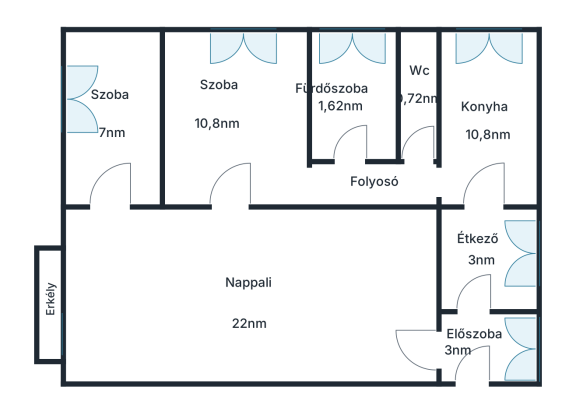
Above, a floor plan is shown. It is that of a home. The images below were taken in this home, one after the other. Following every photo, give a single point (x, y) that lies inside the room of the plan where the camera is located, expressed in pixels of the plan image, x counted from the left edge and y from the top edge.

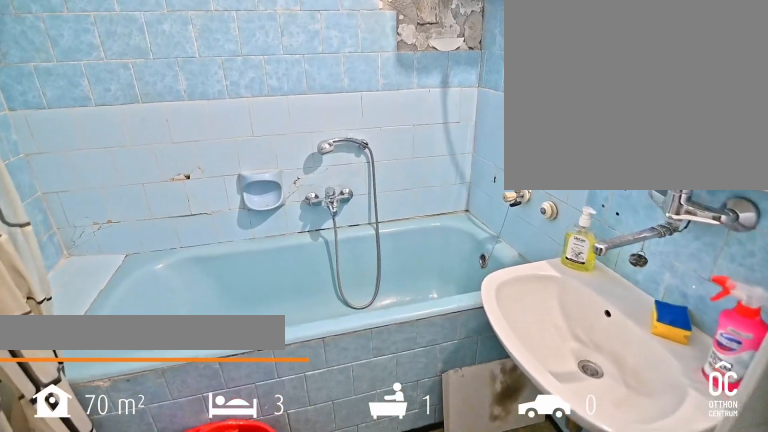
(351, 101)
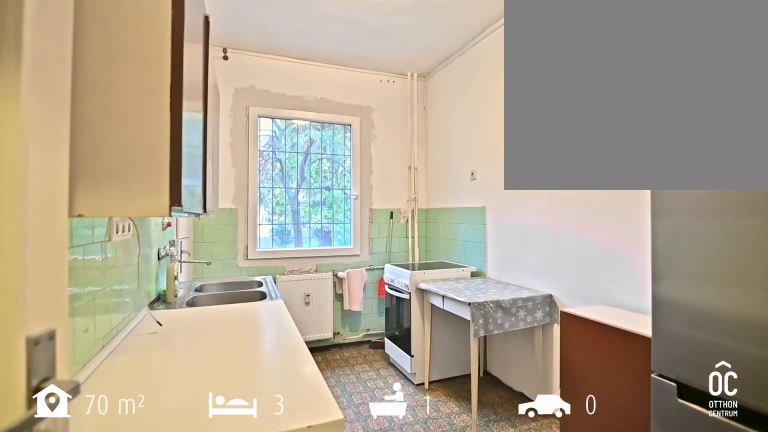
(486, 118)
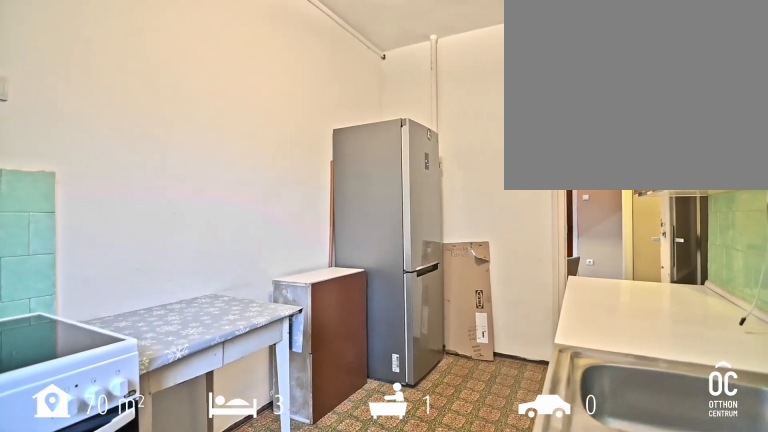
(486, 118)
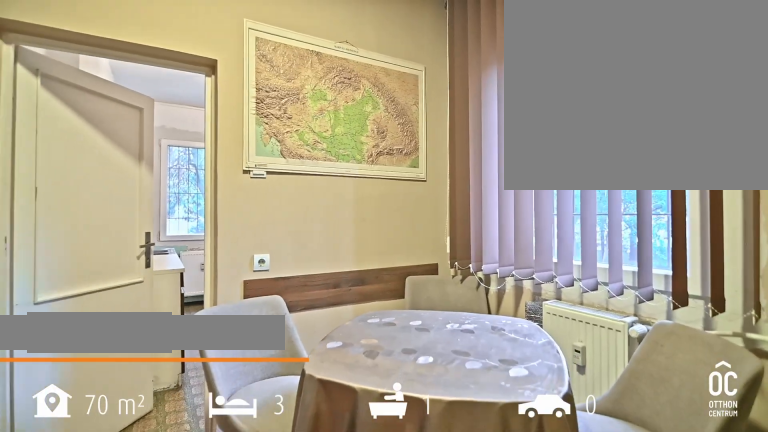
(488, 256)
